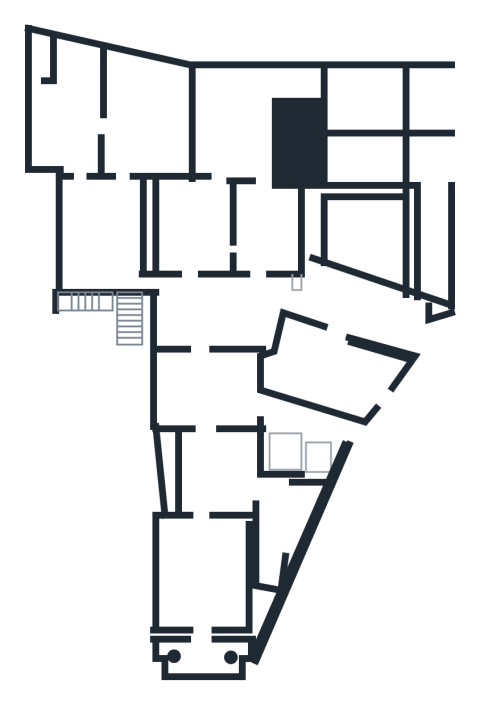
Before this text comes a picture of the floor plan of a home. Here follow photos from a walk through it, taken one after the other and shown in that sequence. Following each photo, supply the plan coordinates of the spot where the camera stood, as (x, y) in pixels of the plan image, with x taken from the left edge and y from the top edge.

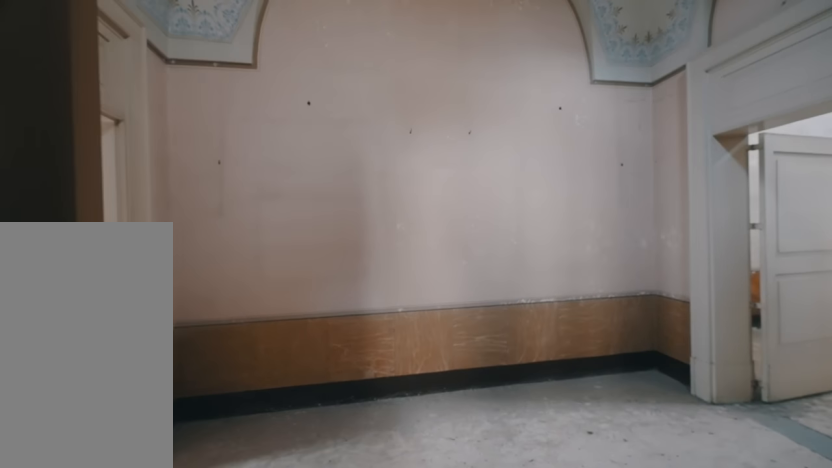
(204, 483)
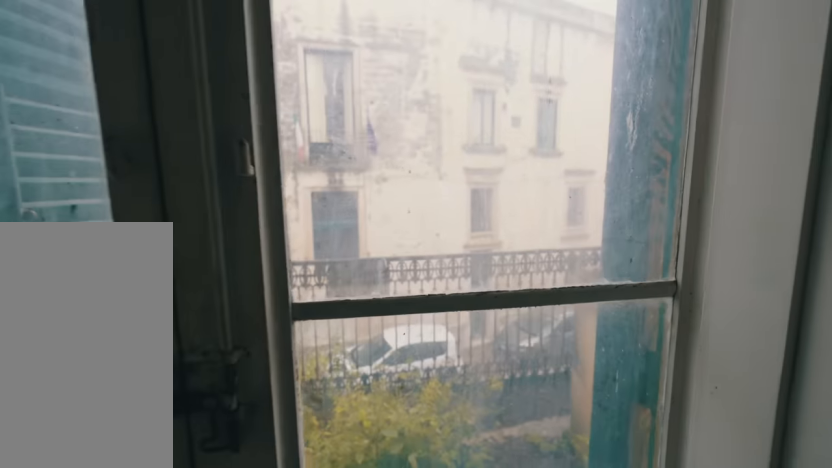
(208, 574)
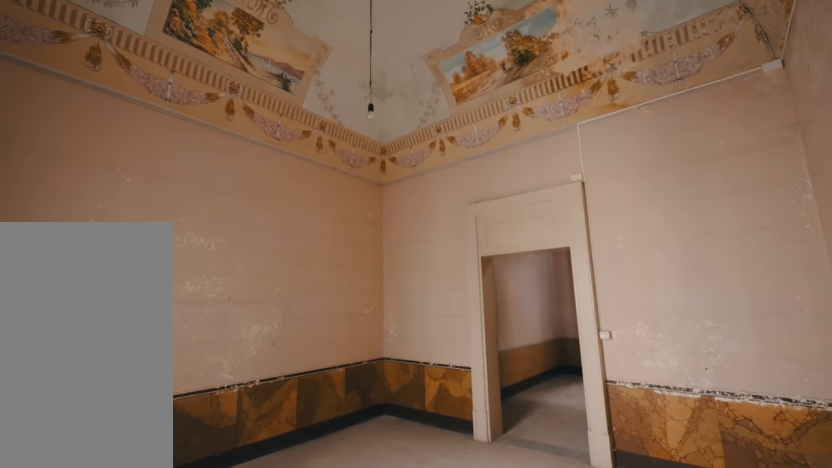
(208, 573)
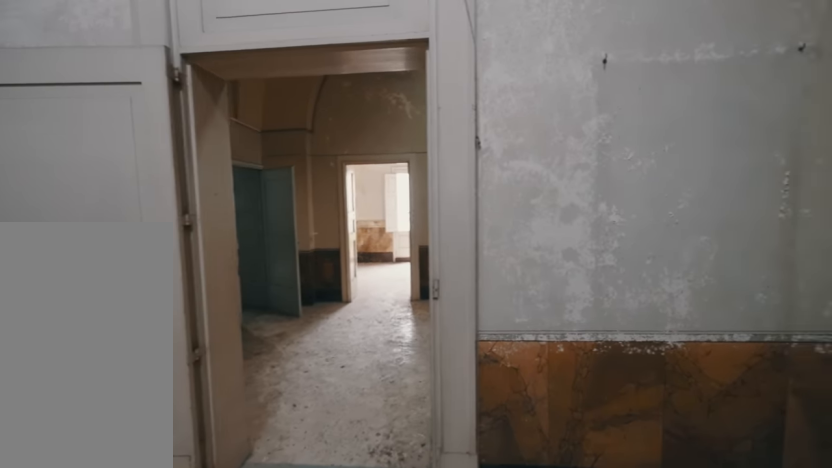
(205, 396)
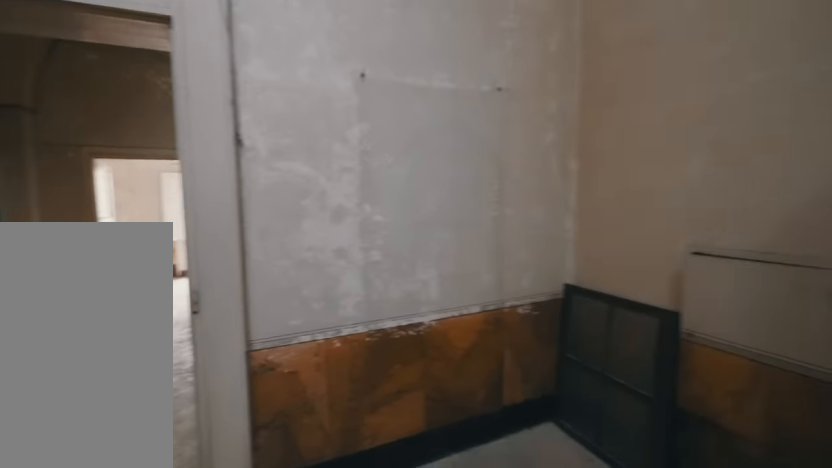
(205, 396)
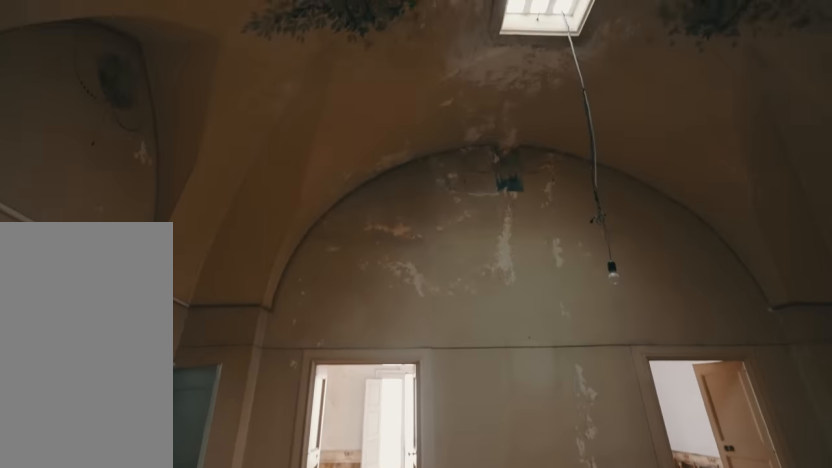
(218, 318)
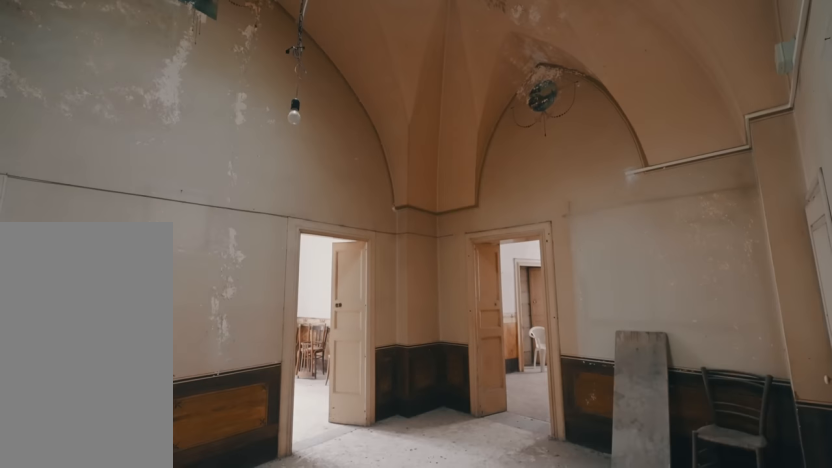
(218, 318)
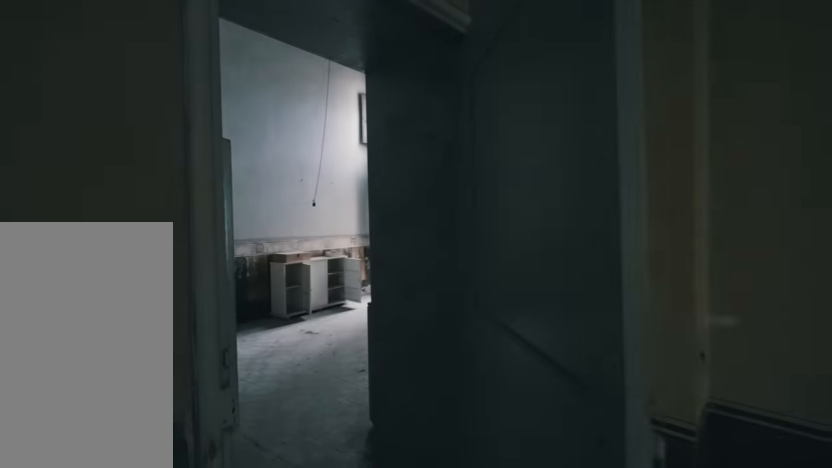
(216, 317)
